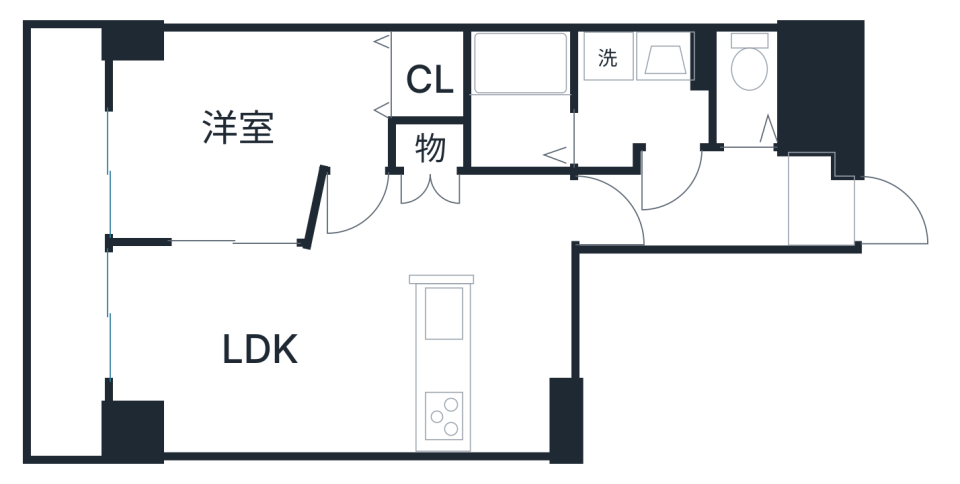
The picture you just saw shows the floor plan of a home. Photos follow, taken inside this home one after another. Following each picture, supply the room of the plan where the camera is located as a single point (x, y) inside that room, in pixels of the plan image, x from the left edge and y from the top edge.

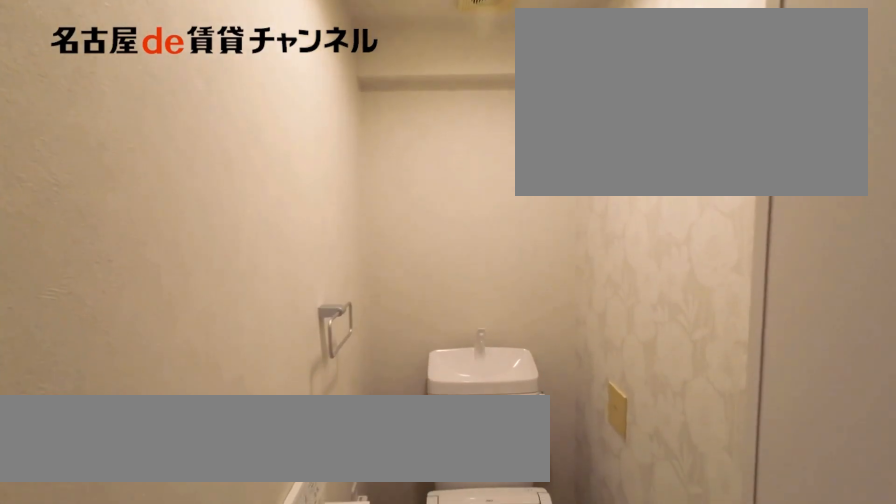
(748, 92)
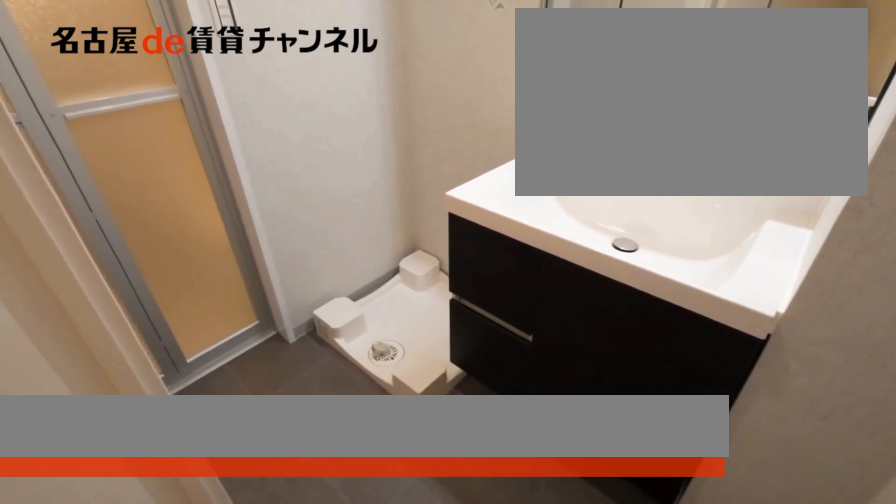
(642, 93)
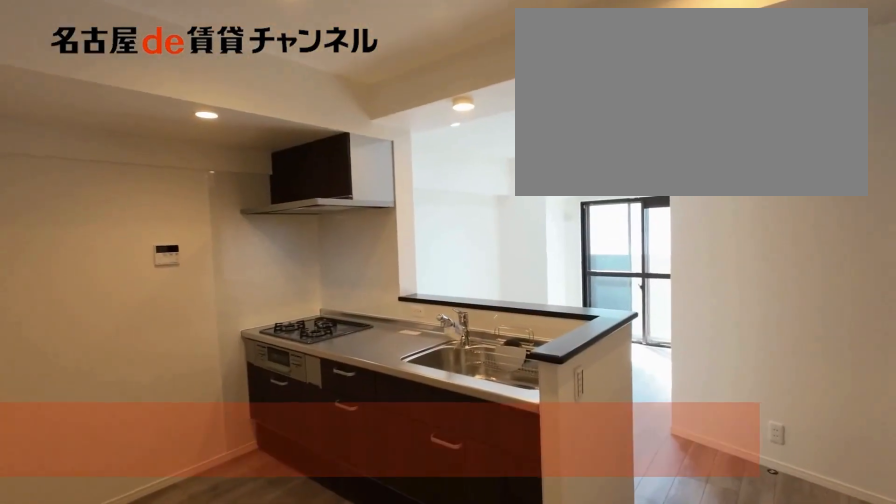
(492, 369)
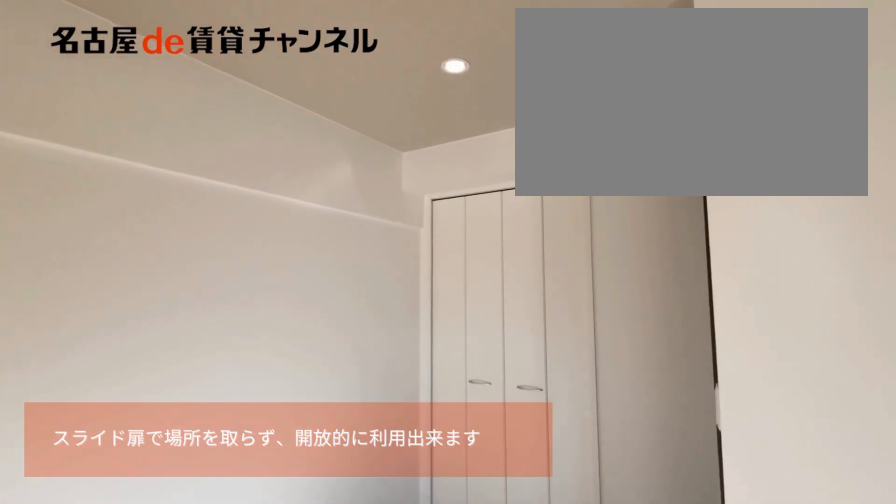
(239, 128)
